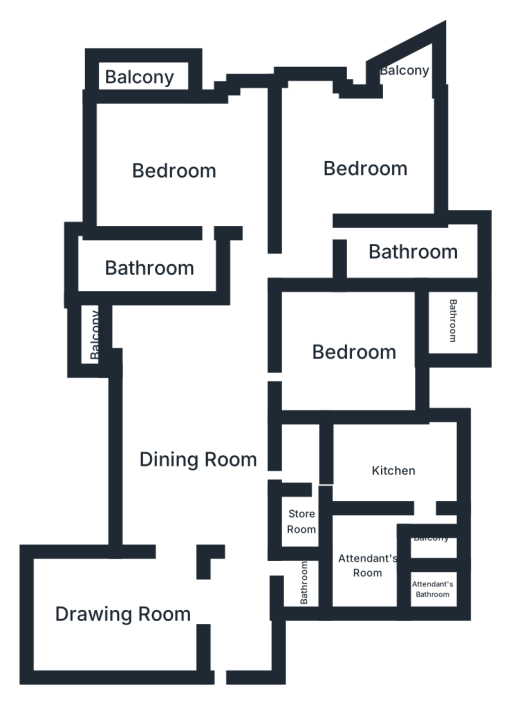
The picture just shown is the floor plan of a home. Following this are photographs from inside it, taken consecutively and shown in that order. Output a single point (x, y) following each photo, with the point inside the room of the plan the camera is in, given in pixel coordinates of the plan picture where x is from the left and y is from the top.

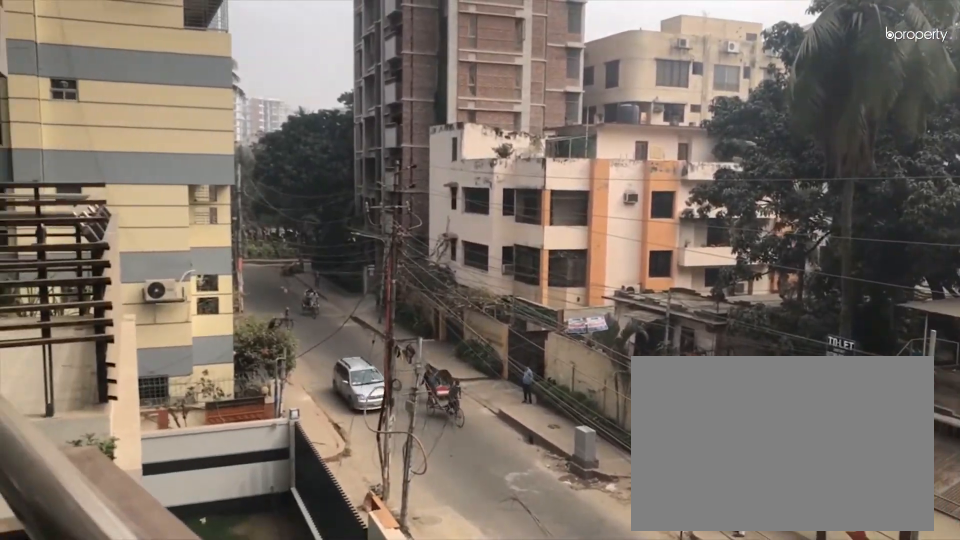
(407, 70)
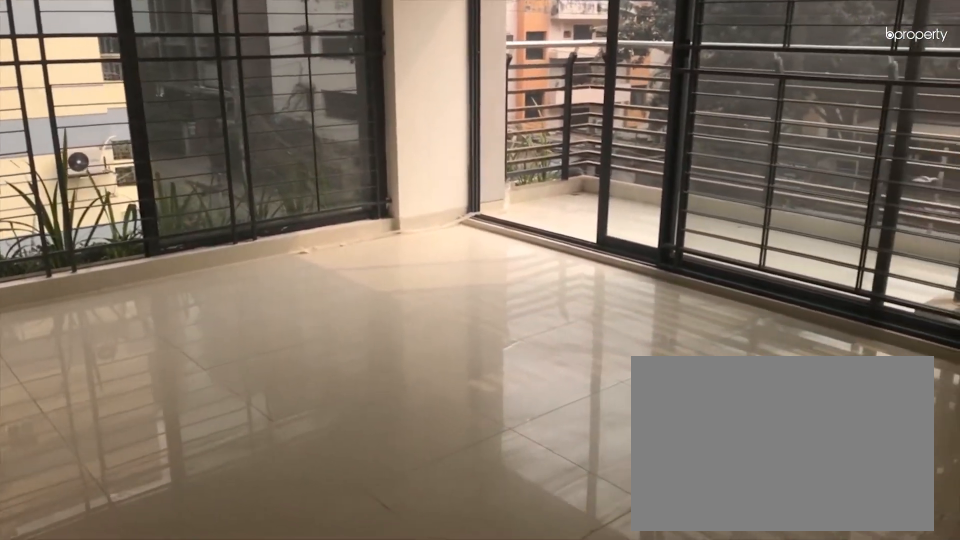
(174, 172)
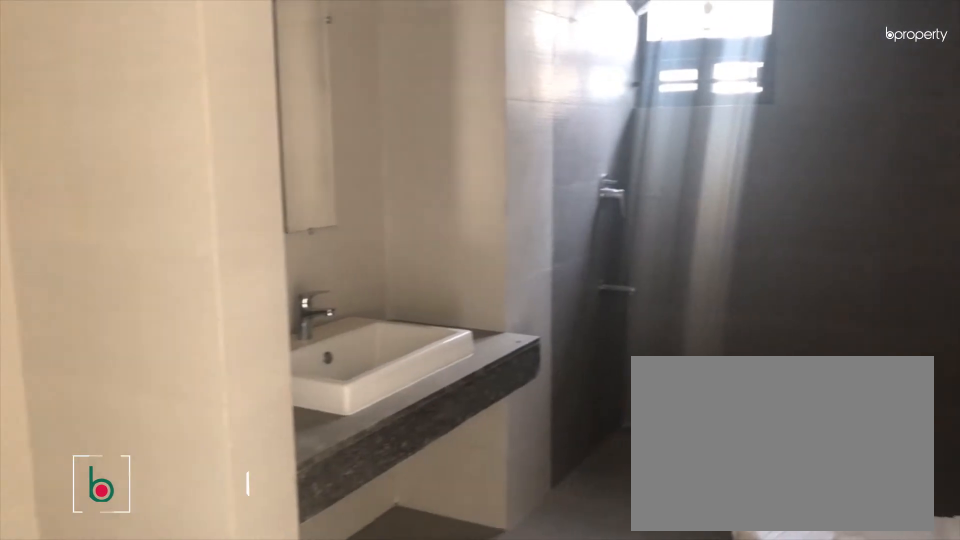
(145, 265)
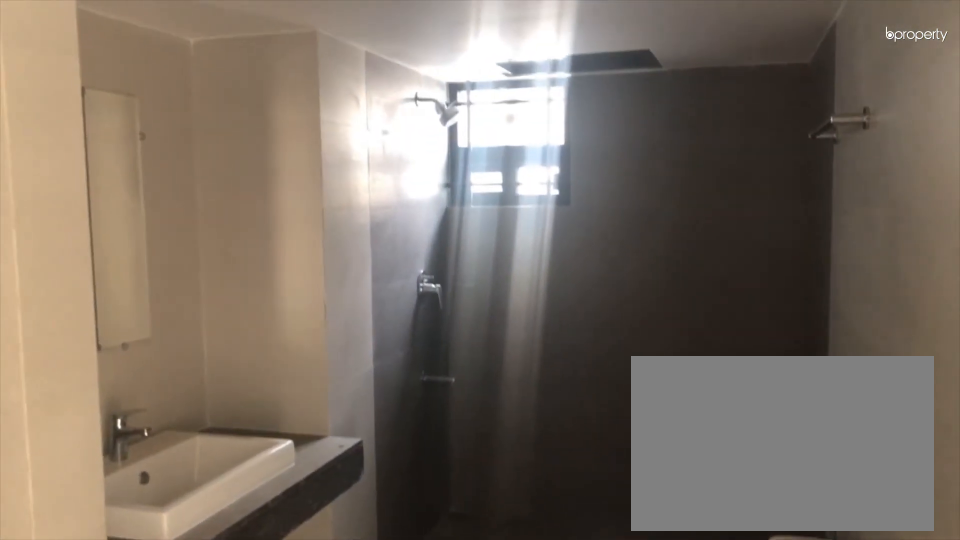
(145, 265)
